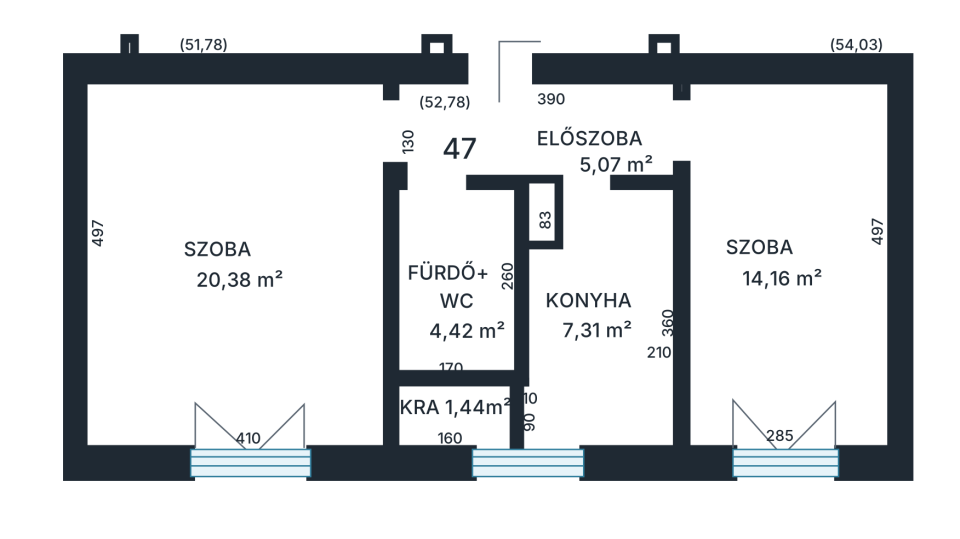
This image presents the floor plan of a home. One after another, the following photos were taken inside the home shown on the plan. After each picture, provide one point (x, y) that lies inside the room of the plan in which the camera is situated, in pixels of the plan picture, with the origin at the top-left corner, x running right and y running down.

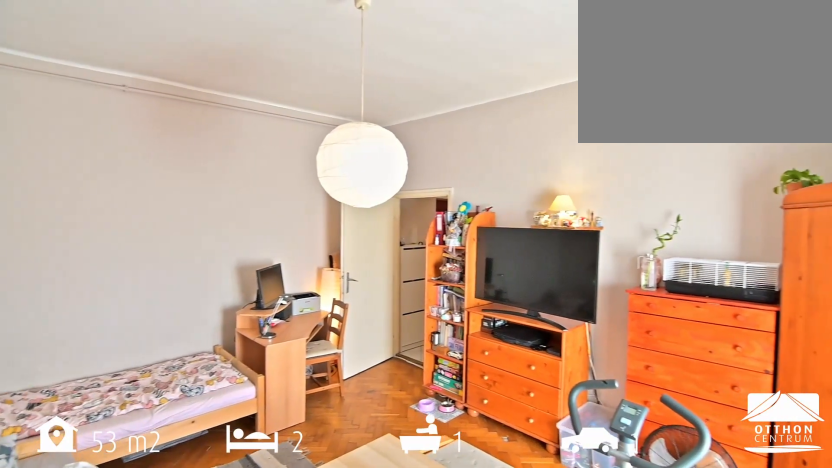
(241, 323)
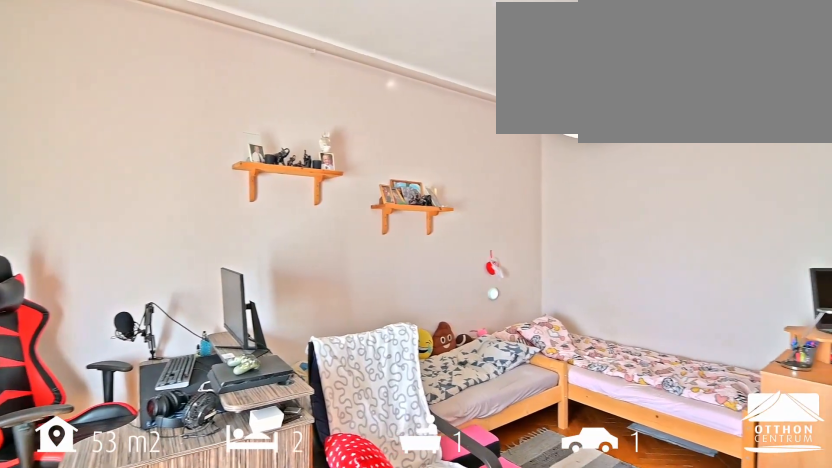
(241, 322)
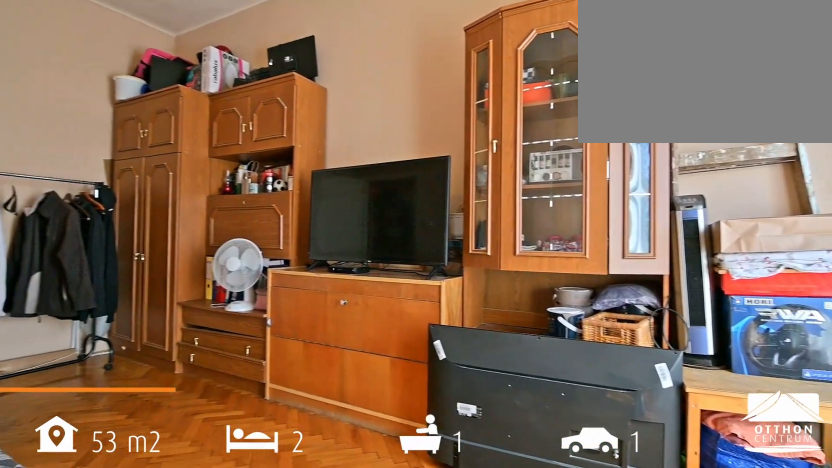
(790, 308)
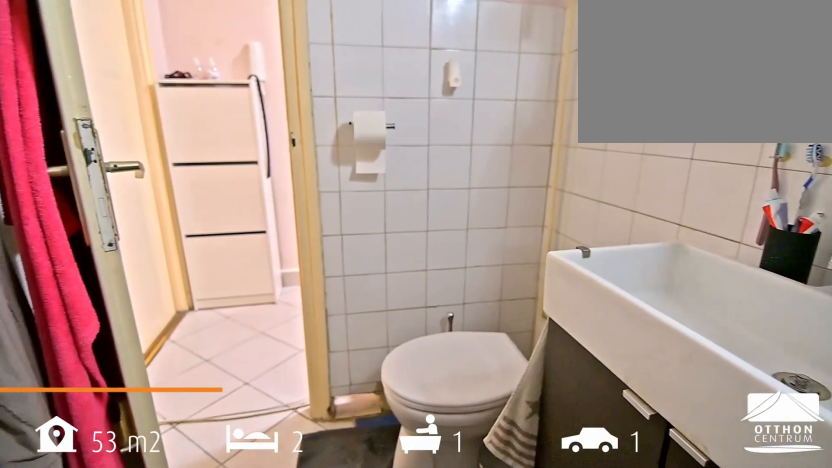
(462, 238)
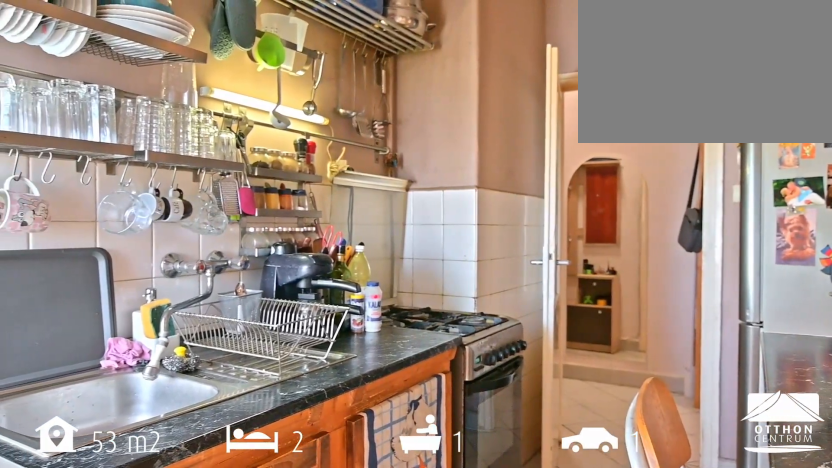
(588, 374)
